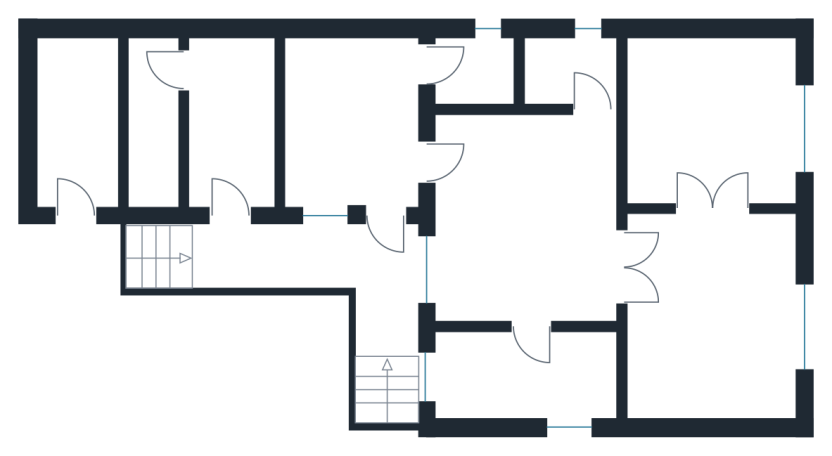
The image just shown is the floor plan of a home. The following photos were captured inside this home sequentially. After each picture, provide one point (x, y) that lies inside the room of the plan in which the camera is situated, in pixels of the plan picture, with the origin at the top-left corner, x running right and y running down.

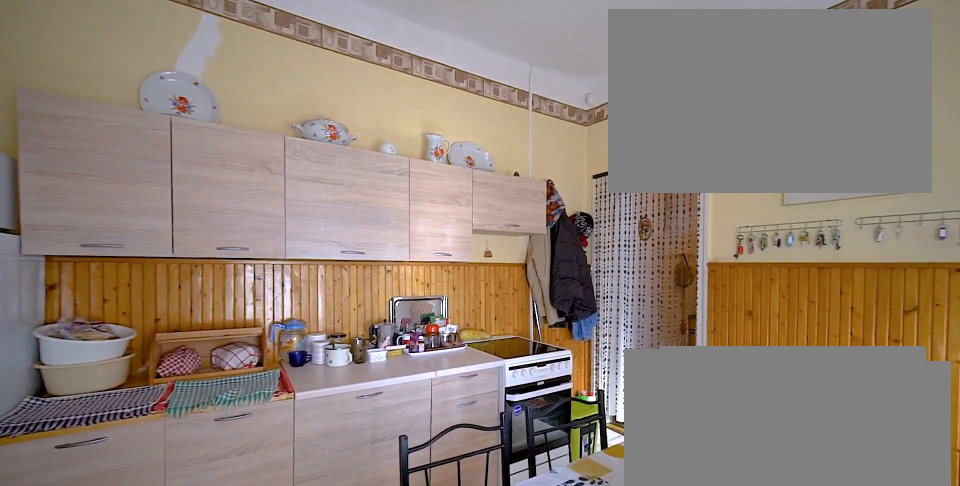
(354, 126)
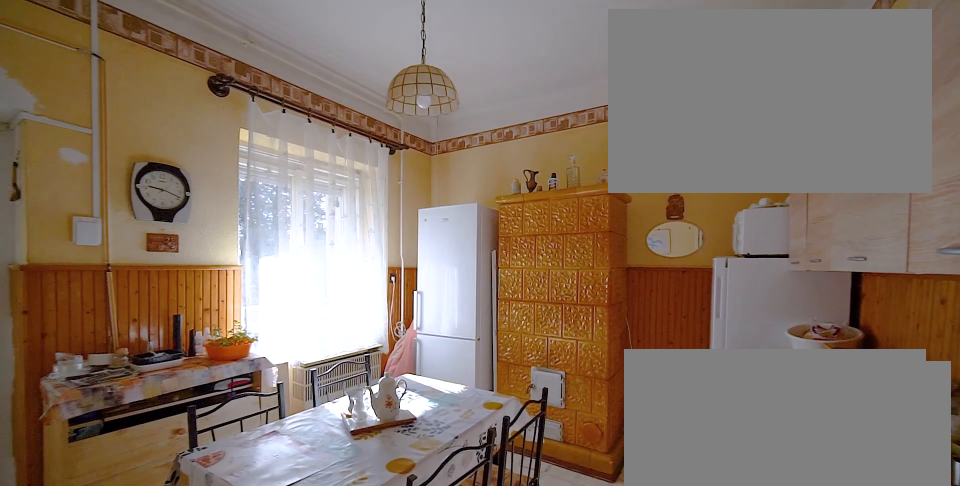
(355, 126)
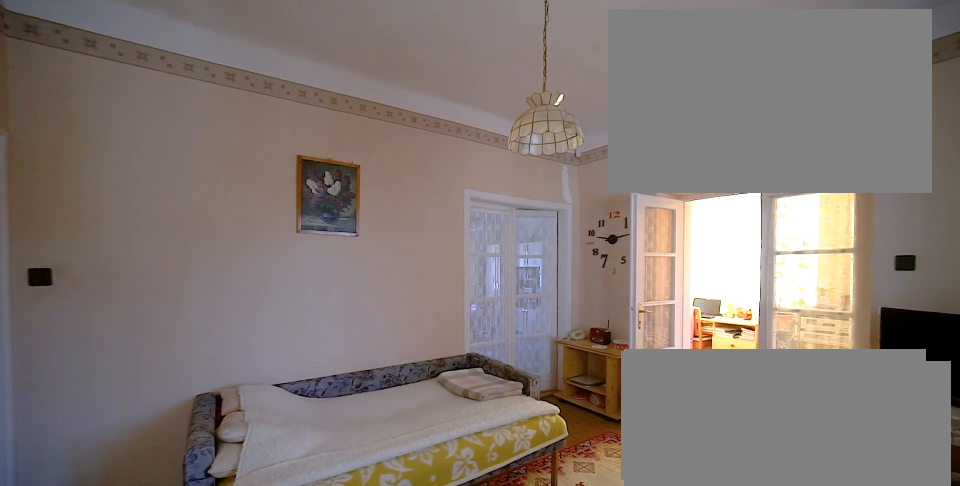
(529, 230)
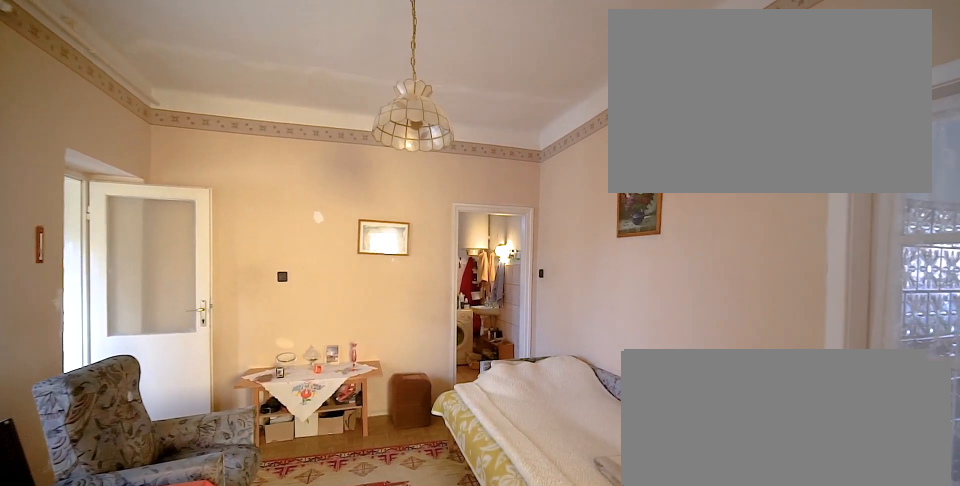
(529, 230)
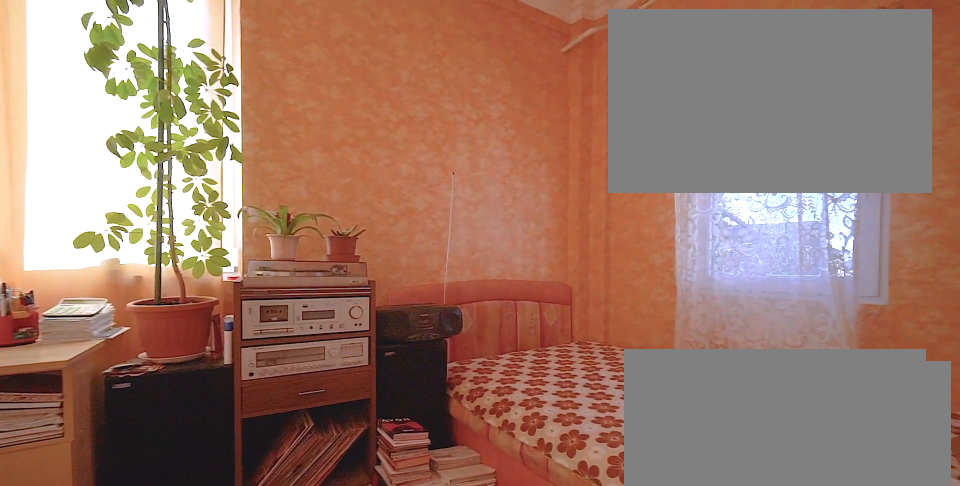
(529, 382)
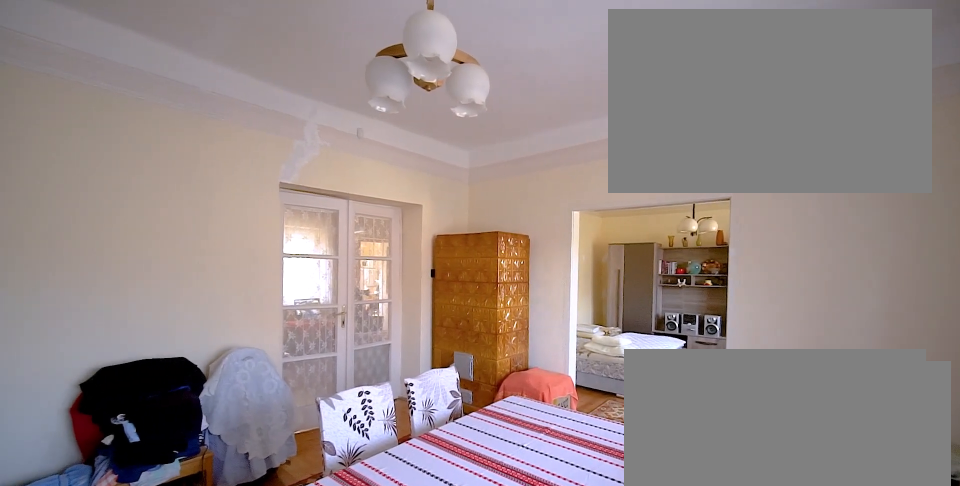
(713, 321)
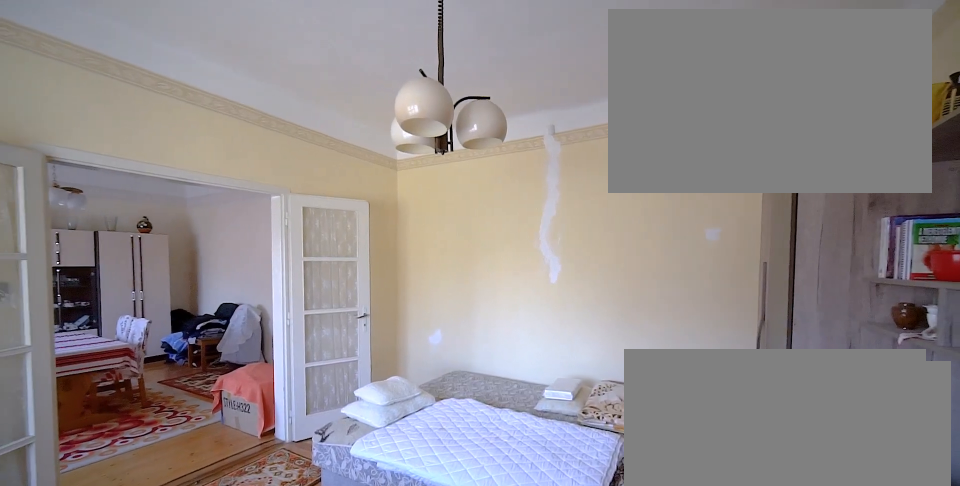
(713, 123)
